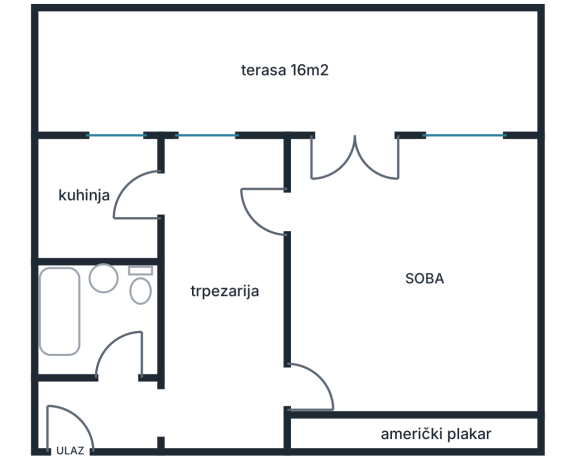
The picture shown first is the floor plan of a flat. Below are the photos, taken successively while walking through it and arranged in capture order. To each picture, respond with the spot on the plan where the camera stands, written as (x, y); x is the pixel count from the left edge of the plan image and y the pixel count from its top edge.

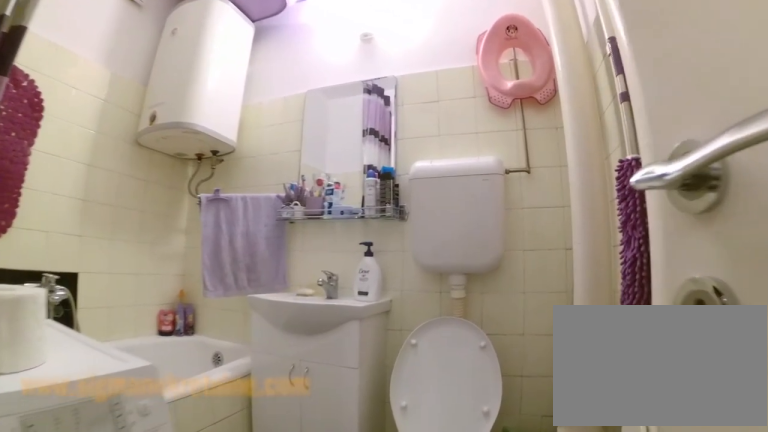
(132, 377)
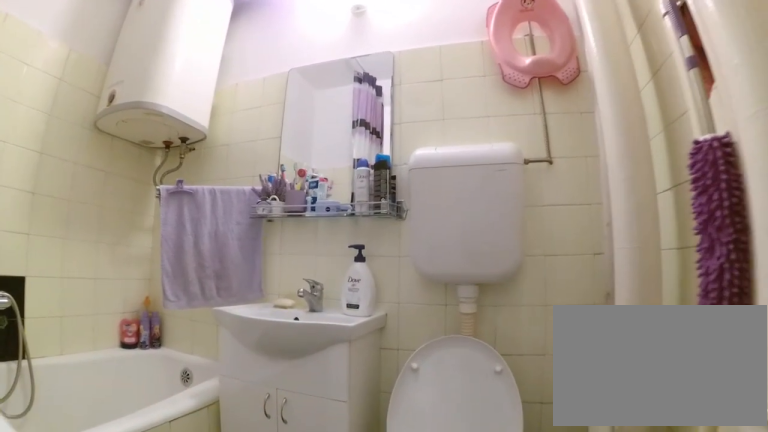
(134, 362)
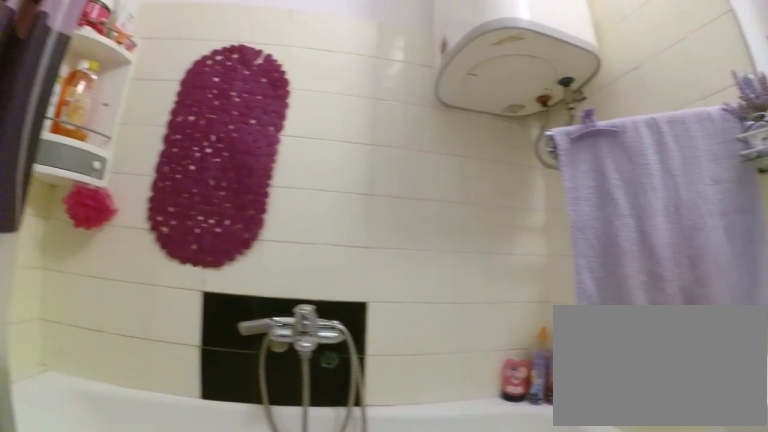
(148, 321)
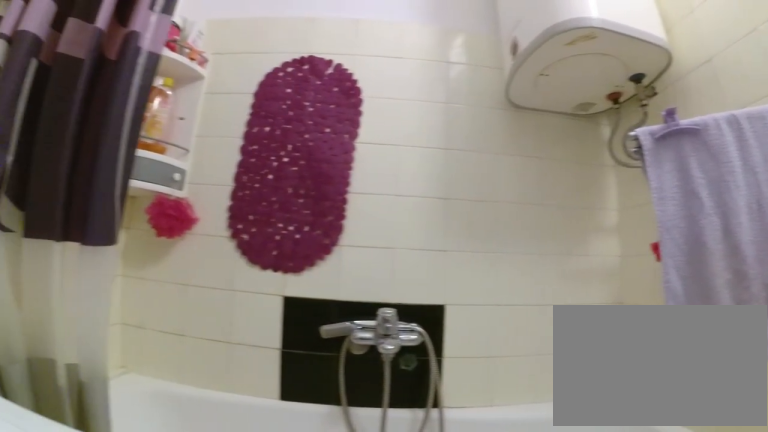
(148, 321)
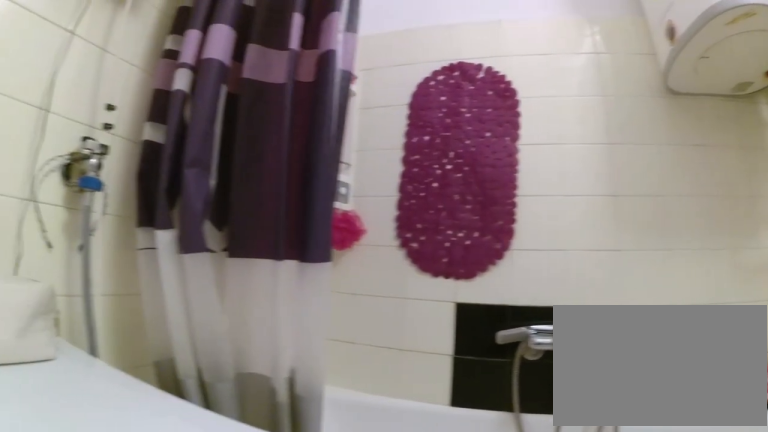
(146, 319)
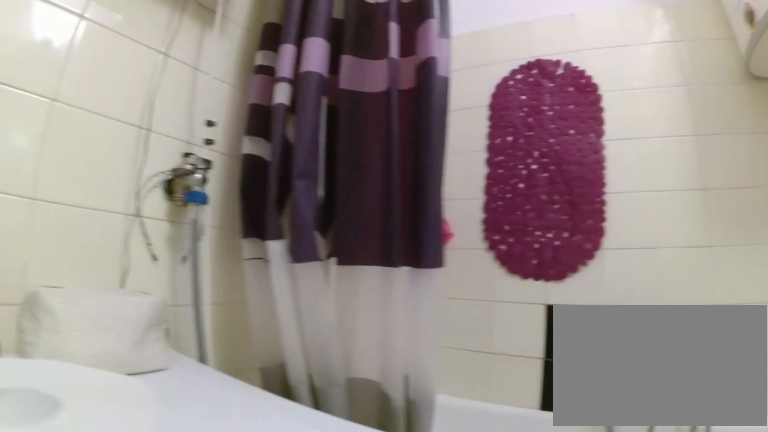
(145, 317)
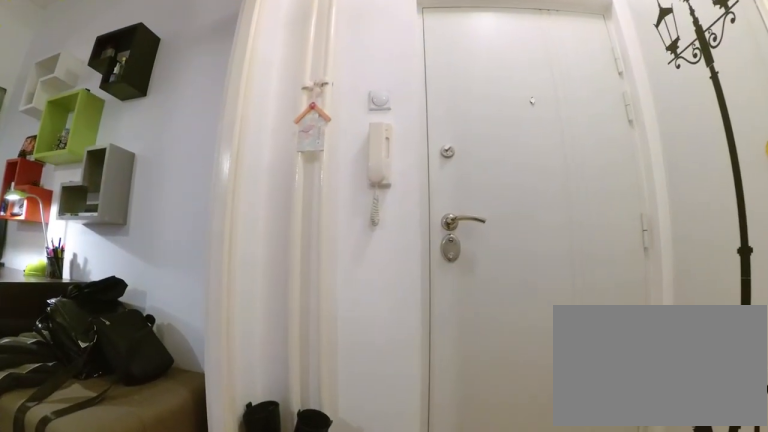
(129, 352)
